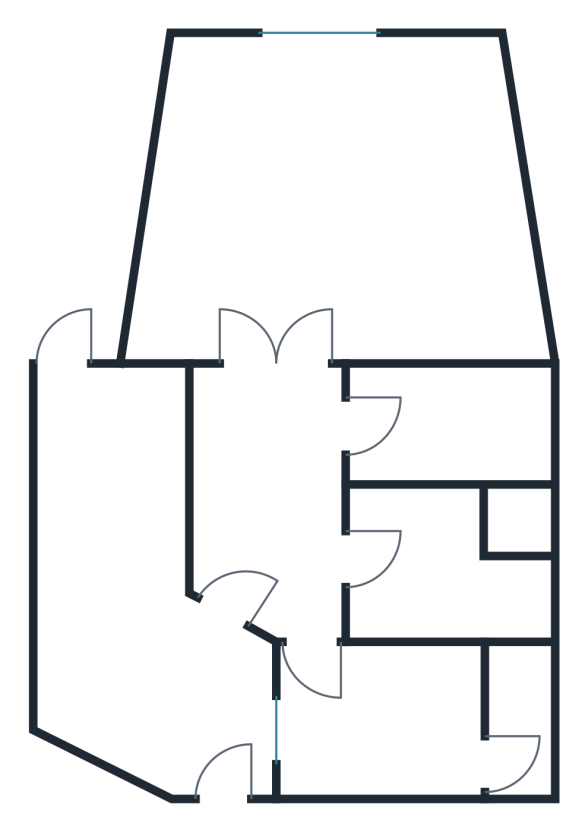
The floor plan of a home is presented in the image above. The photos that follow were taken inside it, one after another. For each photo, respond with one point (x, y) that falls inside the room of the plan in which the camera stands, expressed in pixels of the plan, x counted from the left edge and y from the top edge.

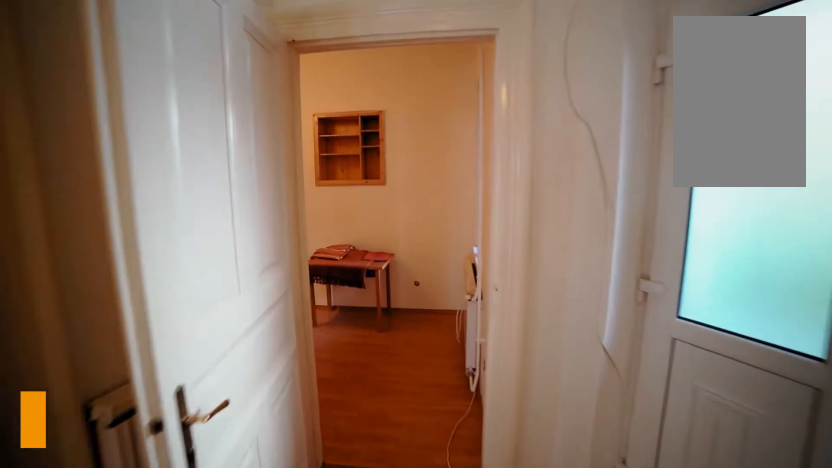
(313, 565)
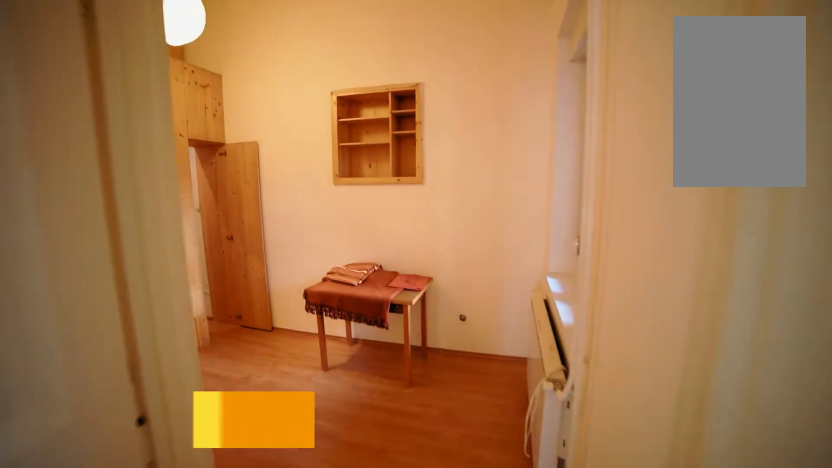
(320, 624)
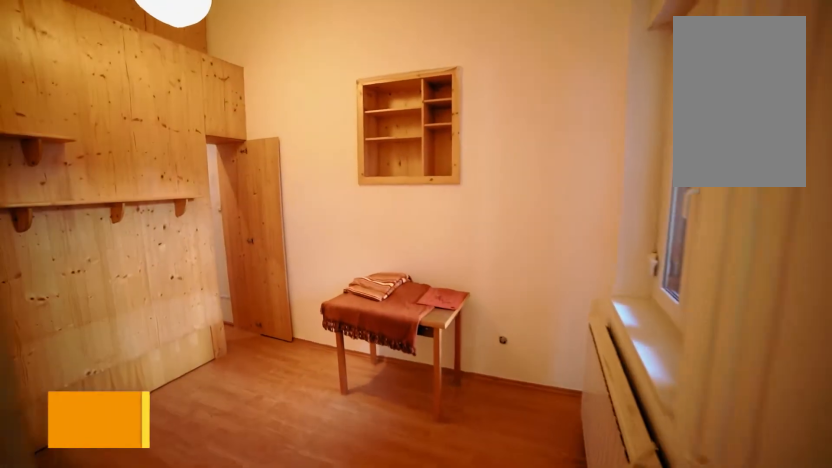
(321, 662)
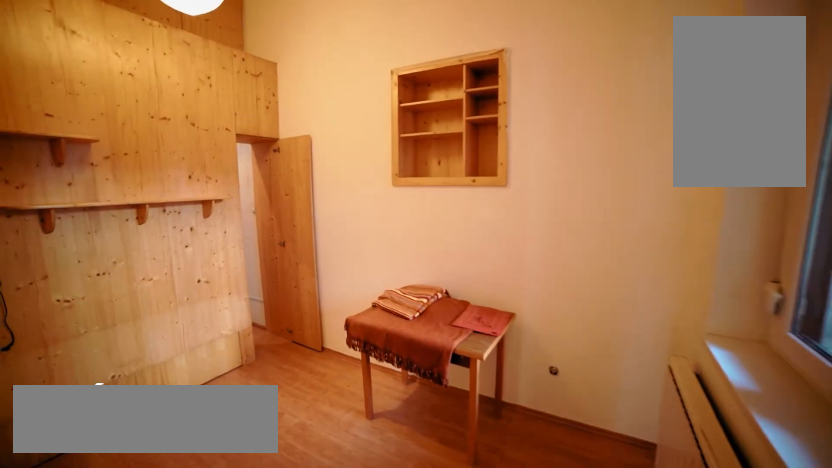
(323, 713)
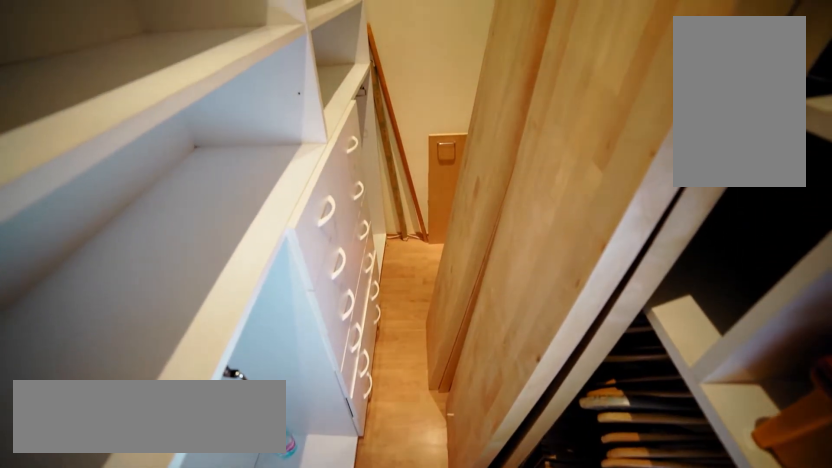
(520, 675)
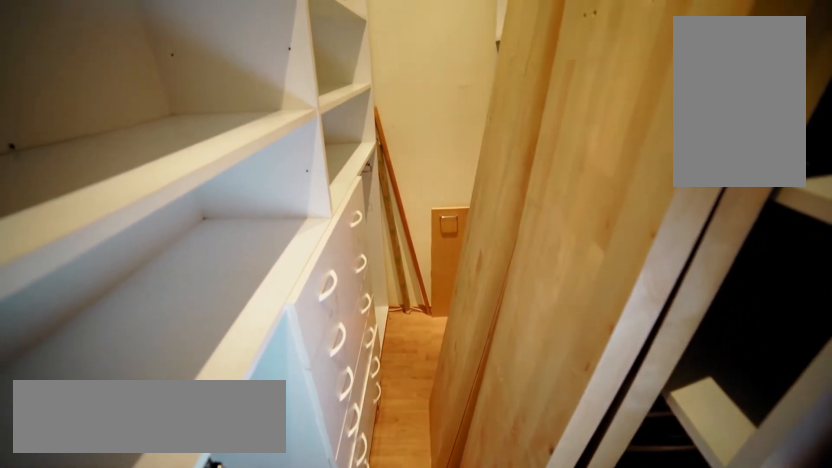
(520, 676)
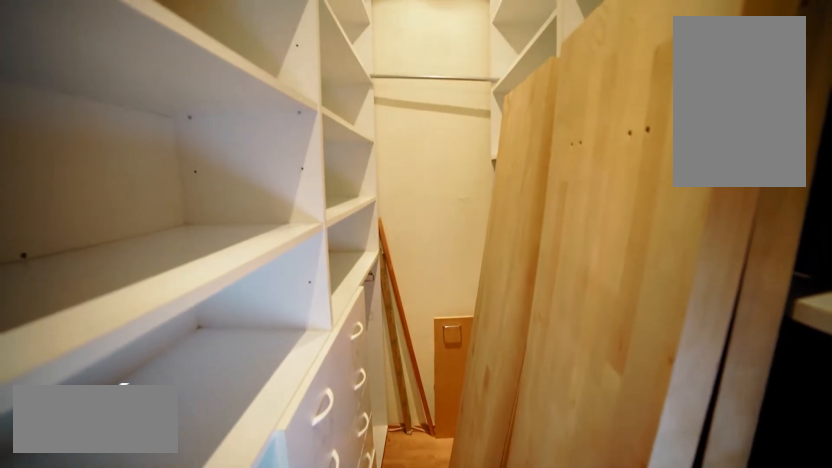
(520, 675)
